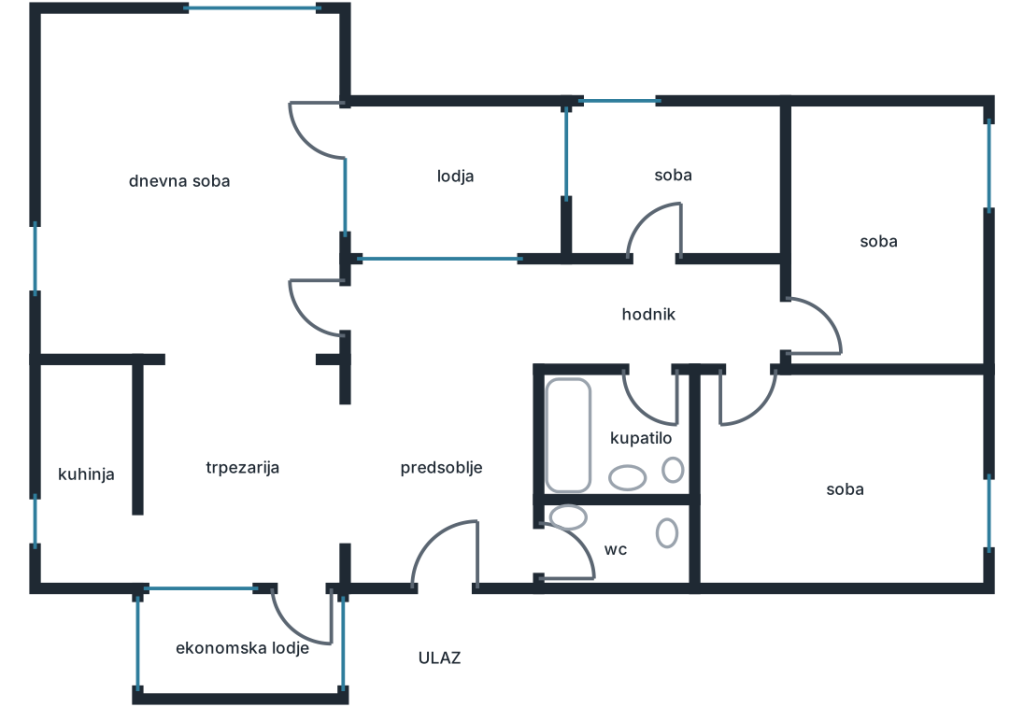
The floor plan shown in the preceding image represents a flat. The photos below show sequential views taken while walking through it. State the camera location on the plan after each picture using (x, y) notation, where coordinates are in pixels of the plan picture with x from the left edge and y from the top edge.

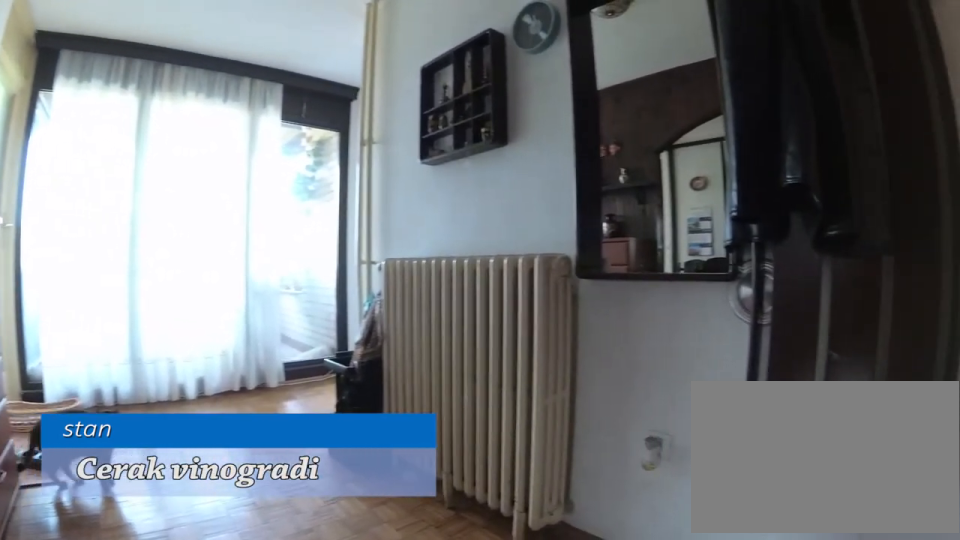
(413, 589)
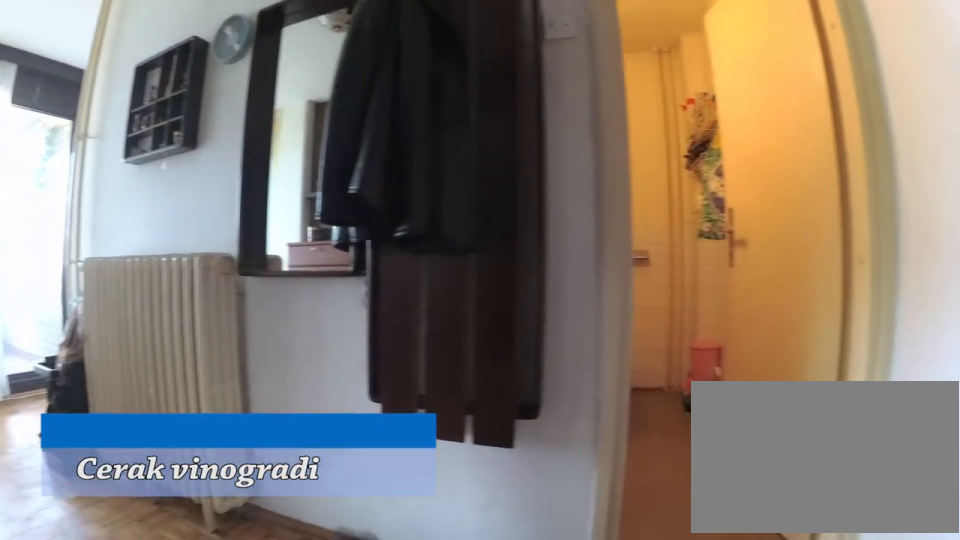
(406, 576)
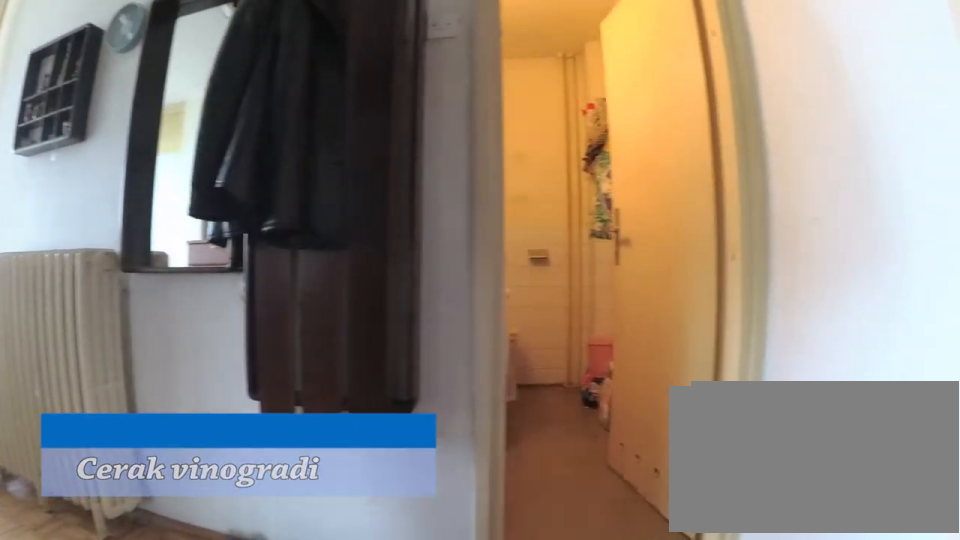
(407, 571)
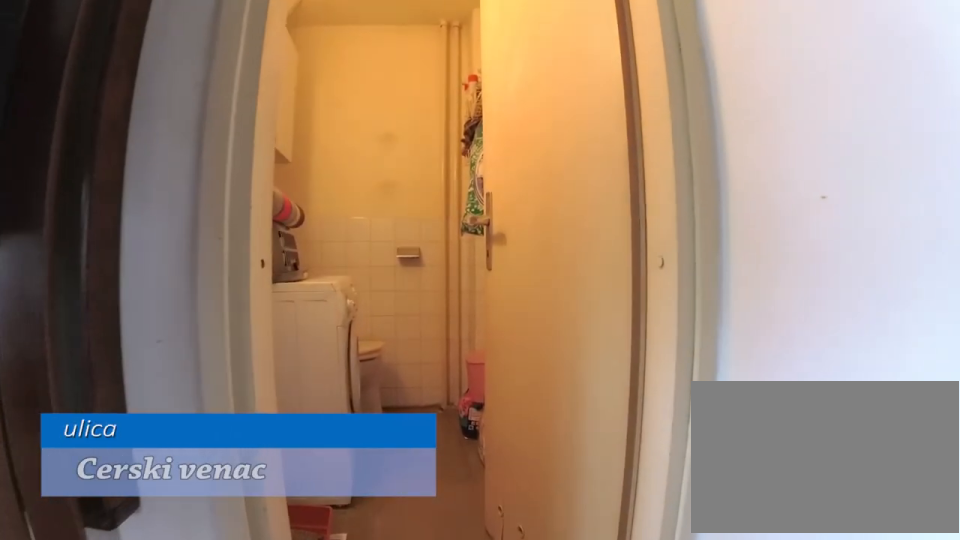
(461, 565)
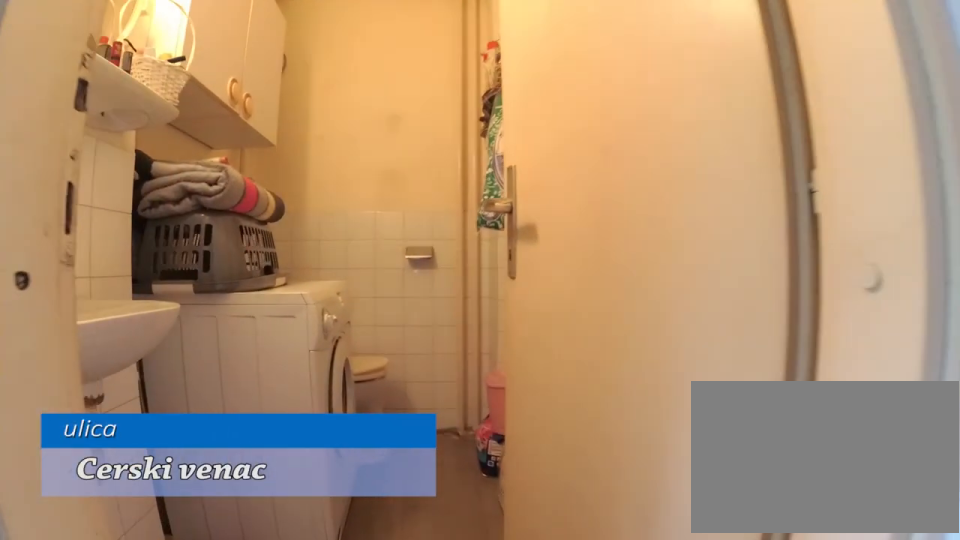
(488, 566)
